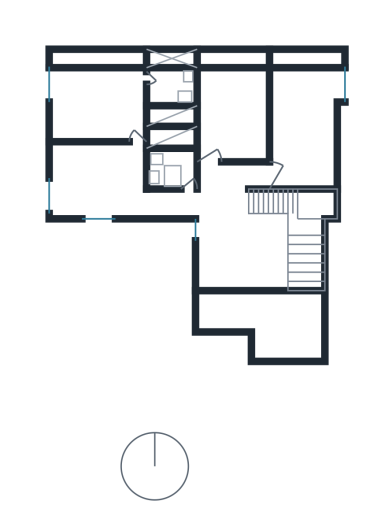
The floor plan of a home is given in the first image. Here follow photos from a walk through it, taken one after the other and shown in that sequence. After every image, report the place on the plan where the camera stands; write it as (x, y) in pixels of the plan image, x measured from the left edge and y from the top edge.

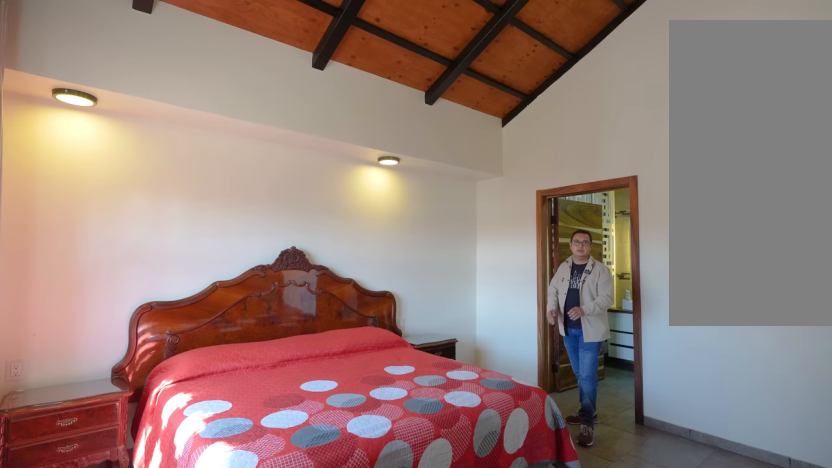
(126, 117)
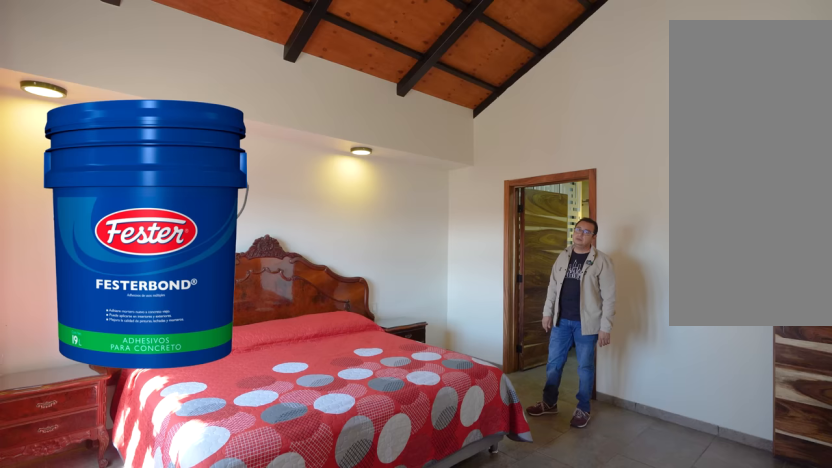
(100, 125)
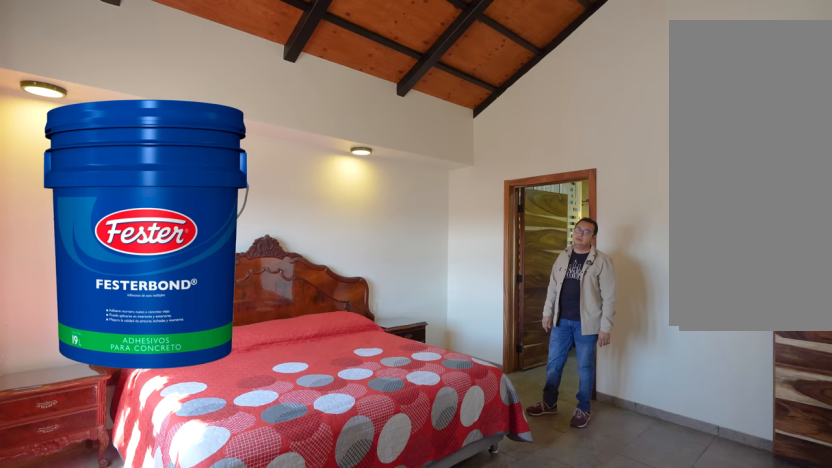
(100, 125)
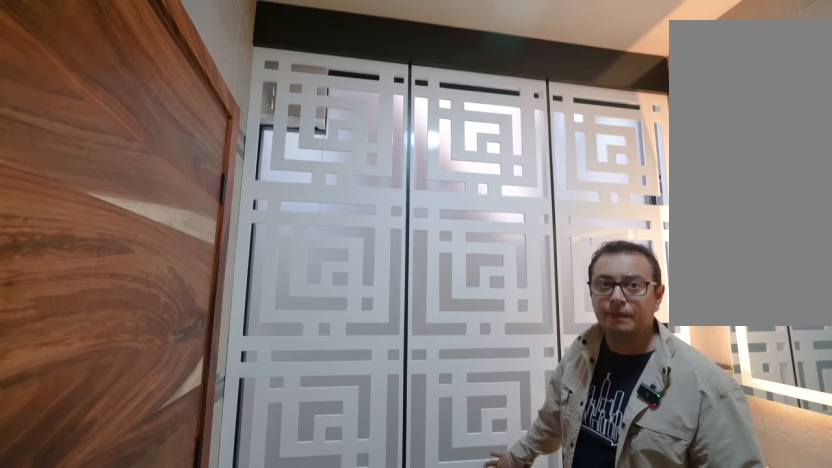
(171, 85)
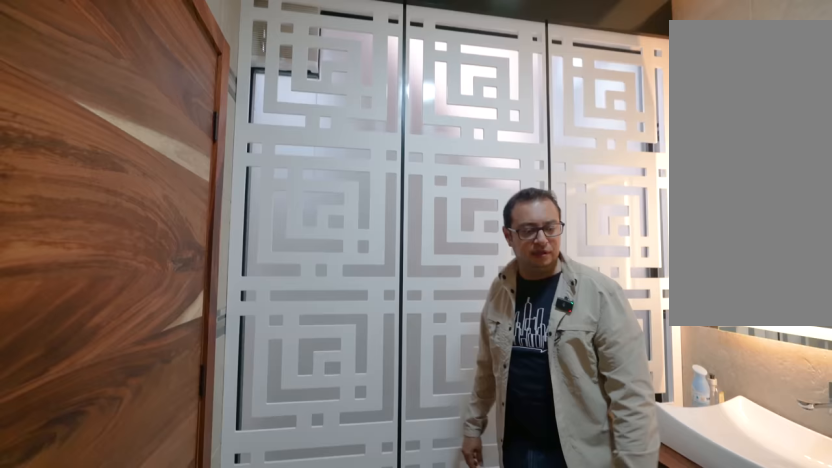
(172, 84)
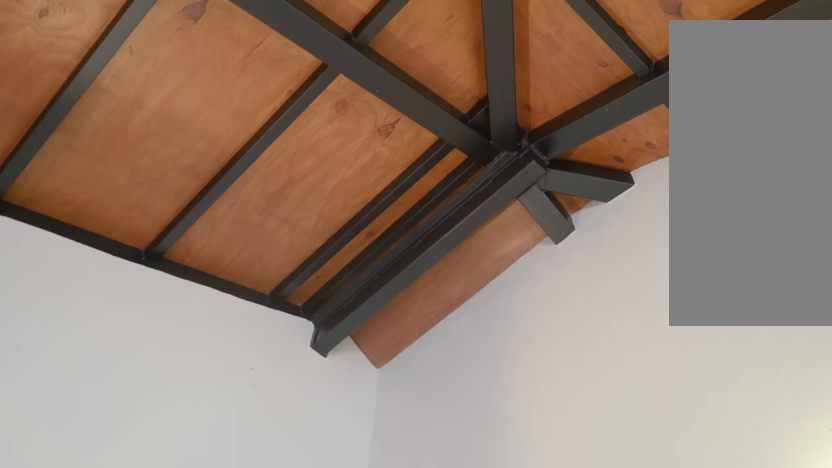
(136, 84)
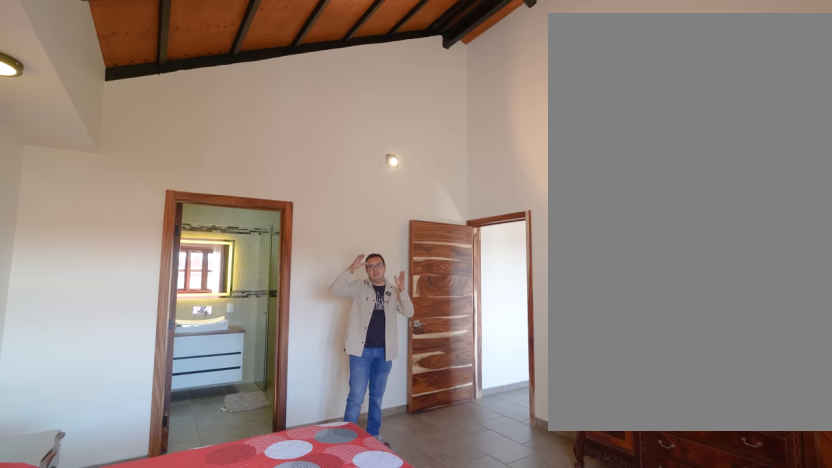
(95, 95)
